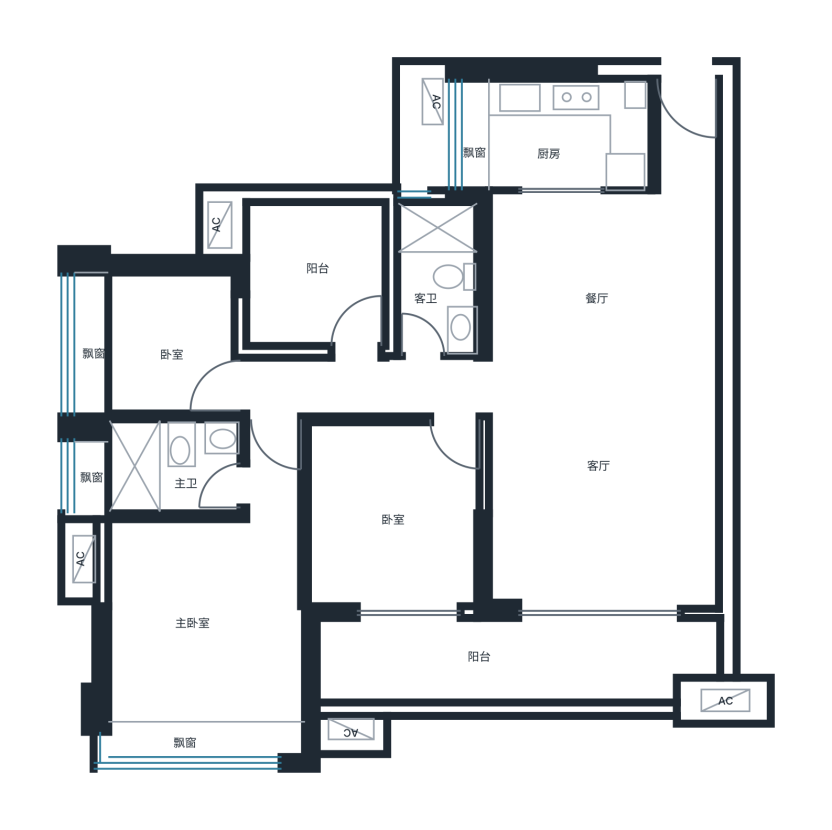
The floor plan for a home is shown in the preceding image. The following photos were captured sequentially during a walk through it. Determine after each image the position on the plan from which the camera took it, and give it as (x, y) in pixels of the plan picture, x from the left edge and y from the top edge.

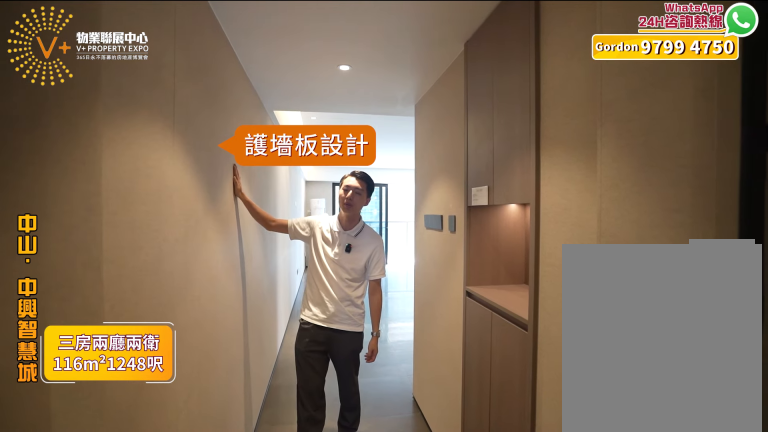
(666, 126)
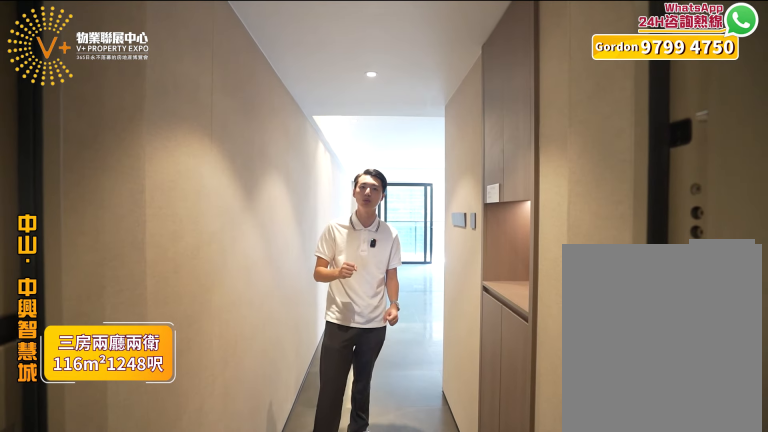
(674, 120)
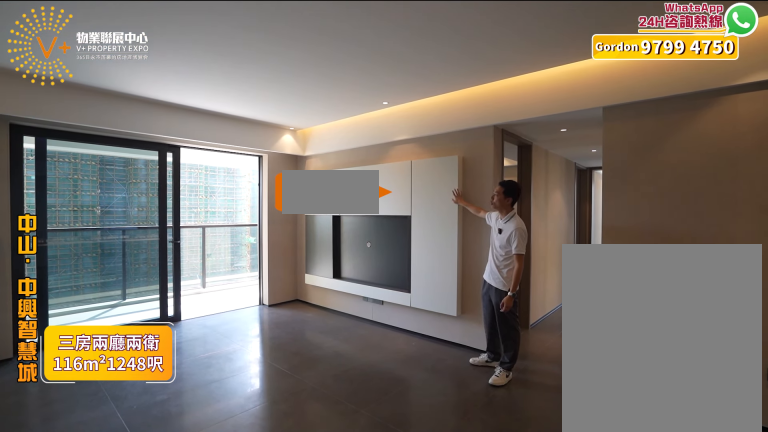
(662, 420)
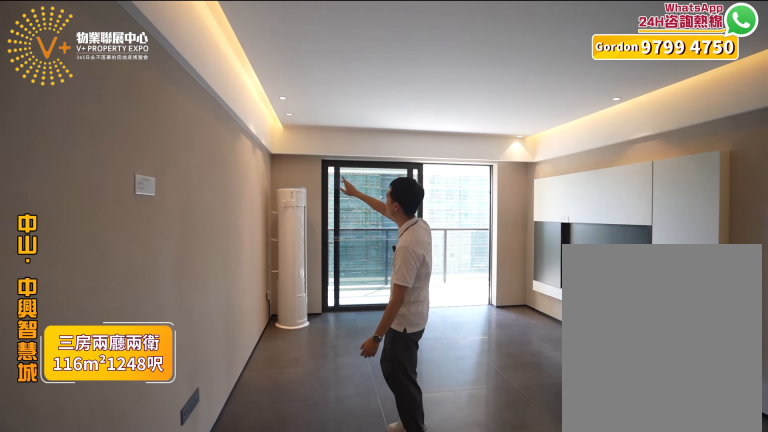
(655, 420)
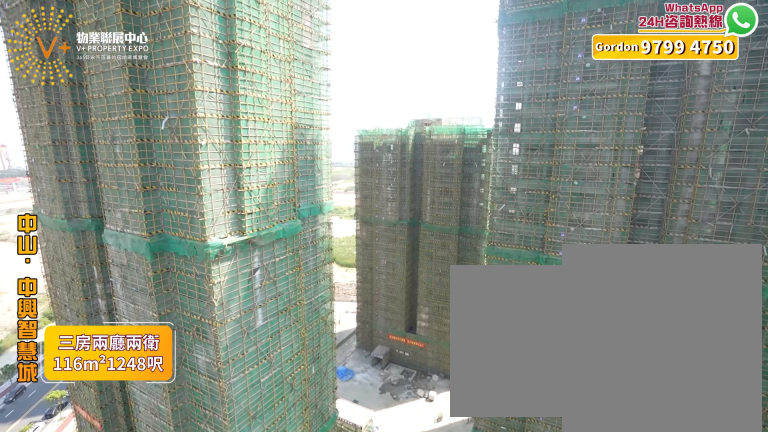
(585, 642)
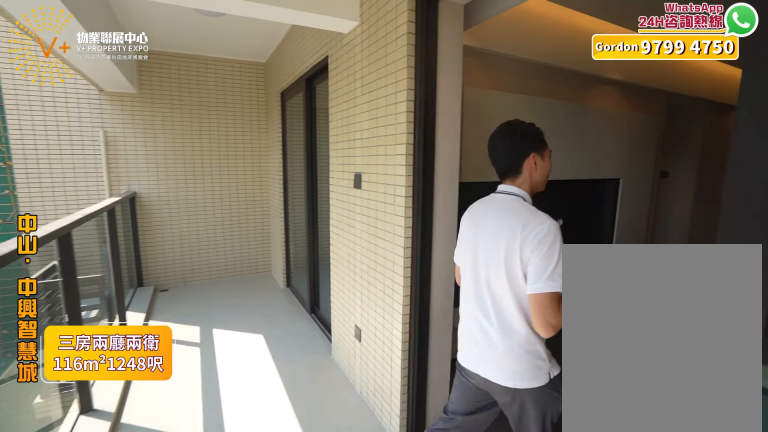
(585, 638)
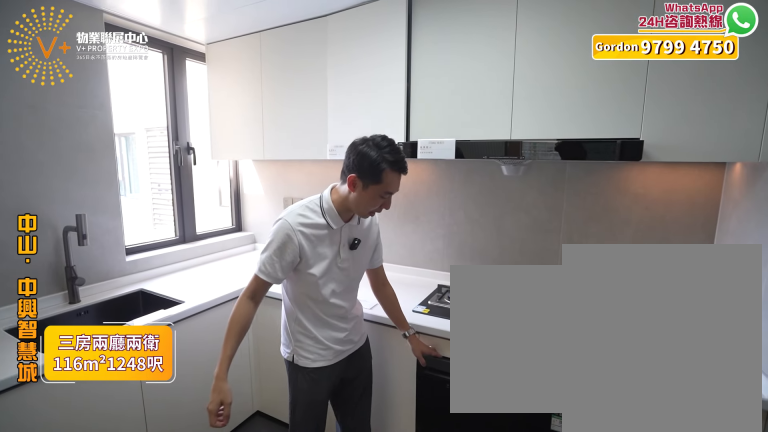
(560, 134)
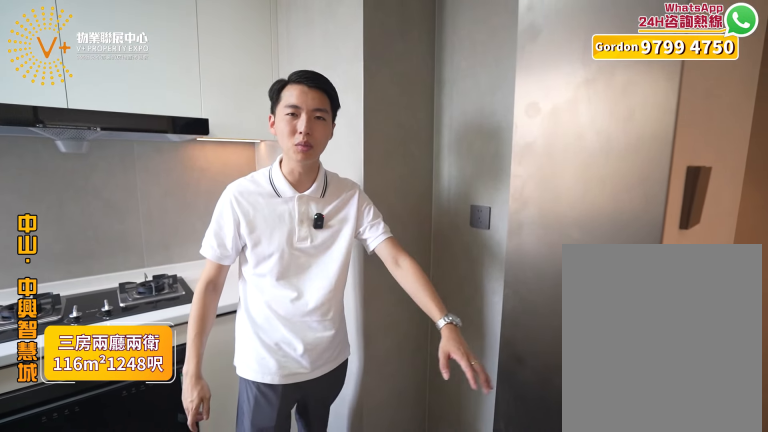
(568, 143)
